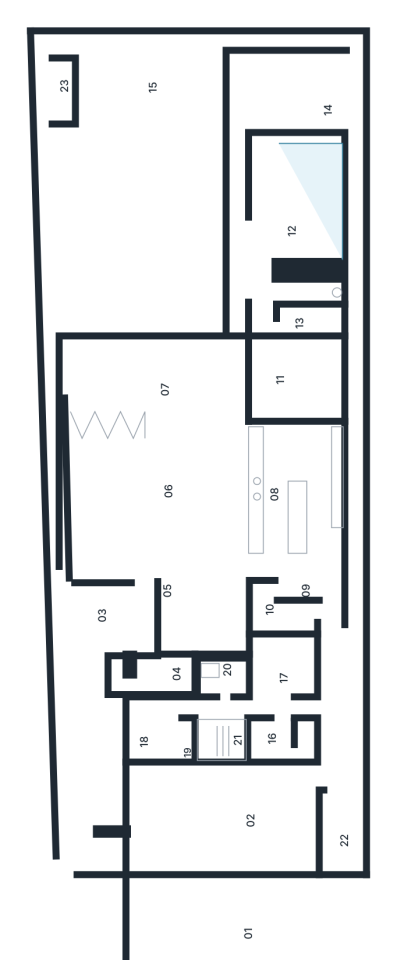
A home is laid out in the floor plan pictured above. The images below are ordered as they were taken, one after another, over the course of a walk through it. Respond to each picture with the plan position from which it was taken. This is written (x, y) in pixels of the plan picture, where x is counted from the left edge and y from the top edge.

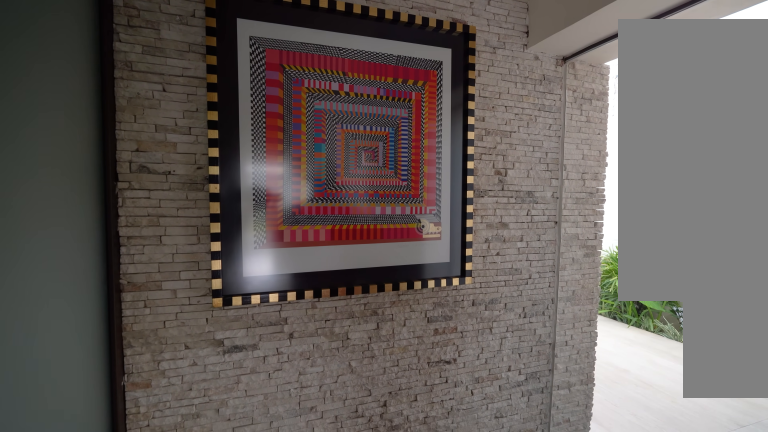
(146, 668)
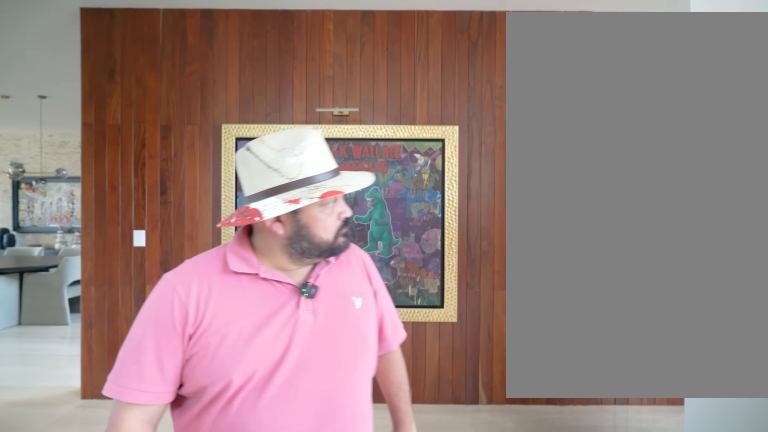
(144, 648)
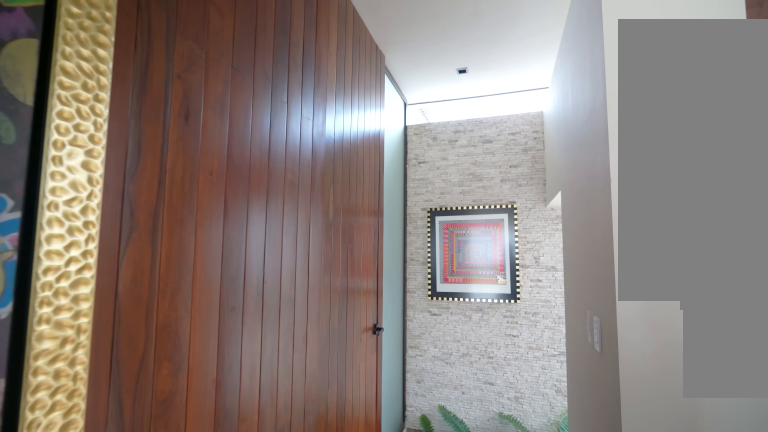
(125, 616)
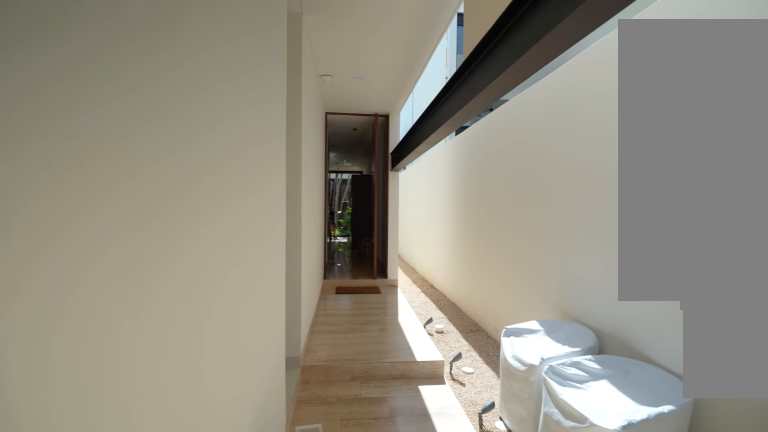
(332, 777)
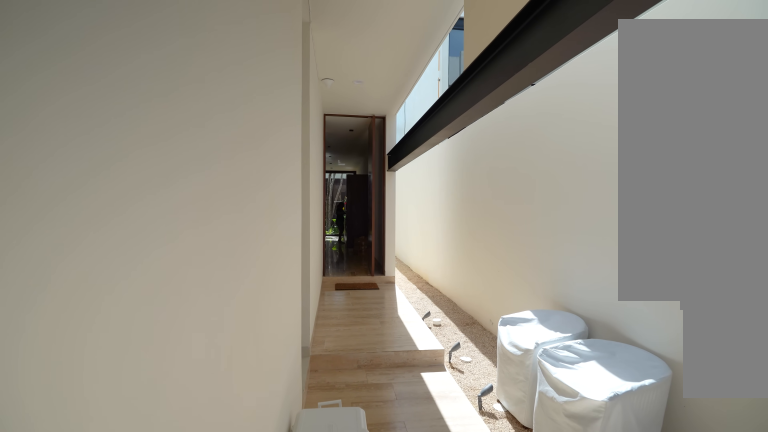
(332, 777)
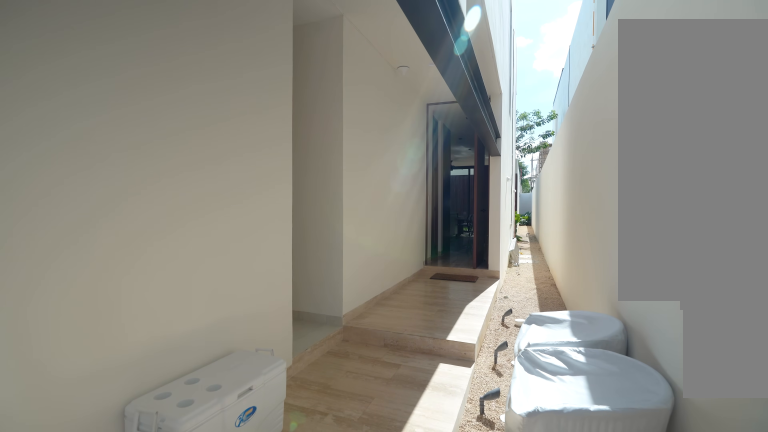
(348, 747)
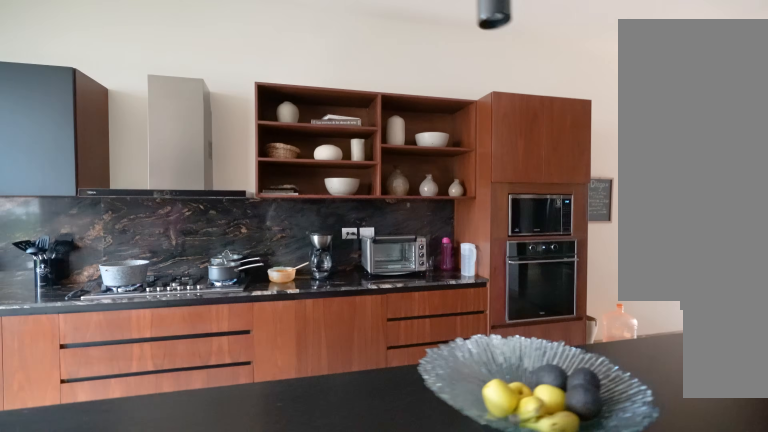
(268, 442)
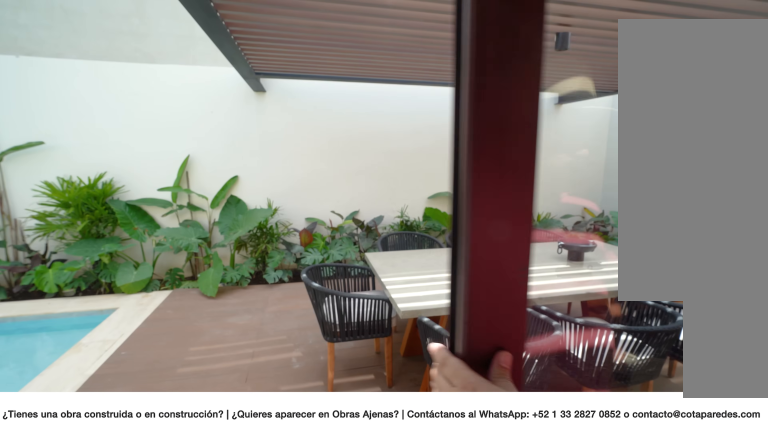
(264, 153)
